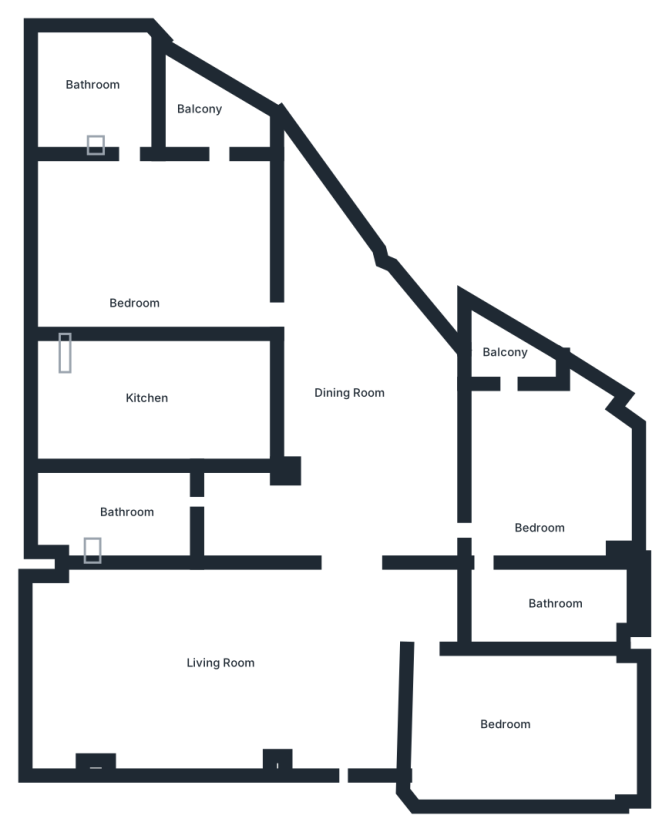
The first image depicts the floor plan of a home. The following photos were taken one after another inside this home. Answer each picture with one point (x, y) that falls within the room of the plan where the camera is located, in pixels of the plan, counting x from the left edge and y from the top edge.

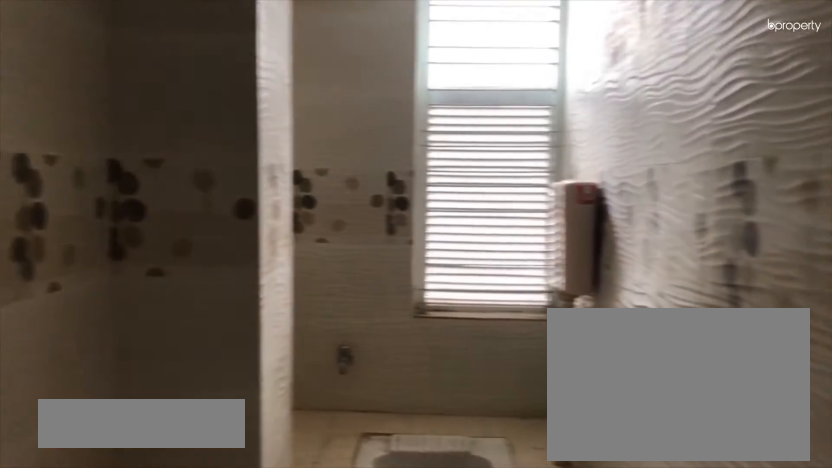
(141, 515)
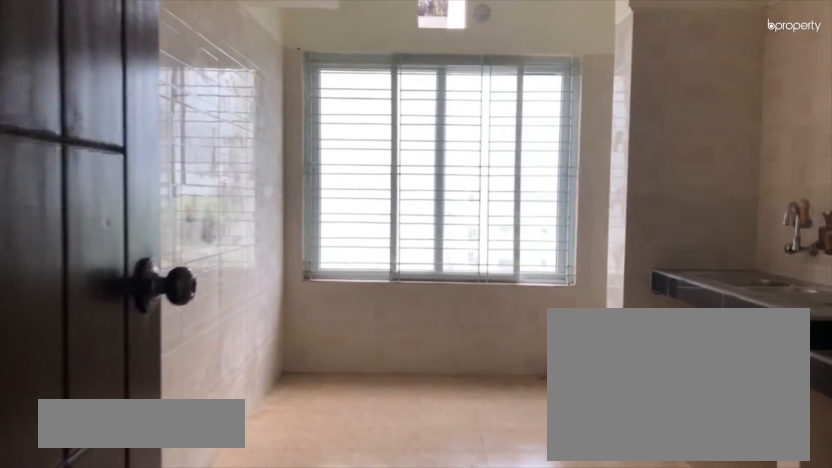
(144, 403)
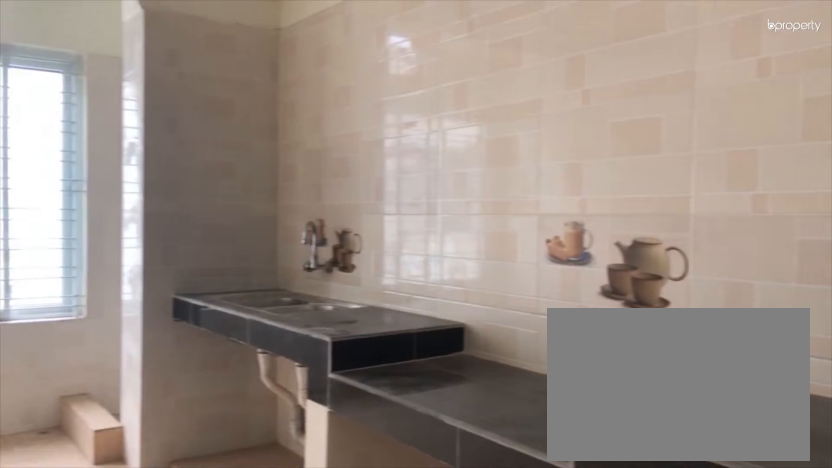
(144, 403)
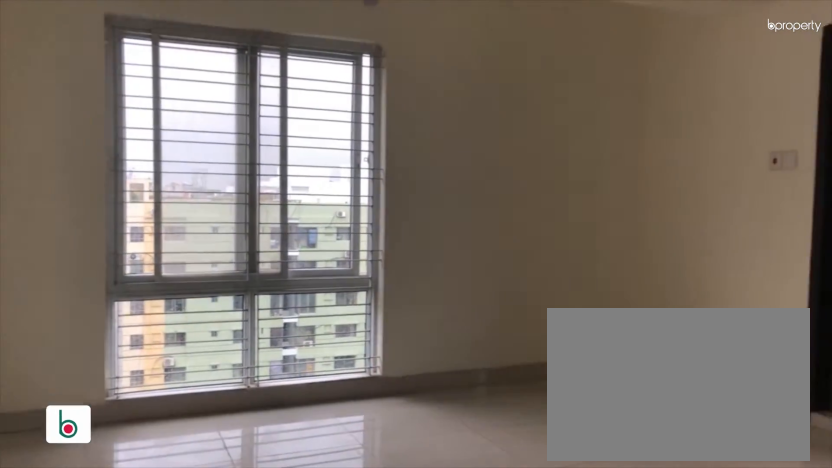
(135, 264)
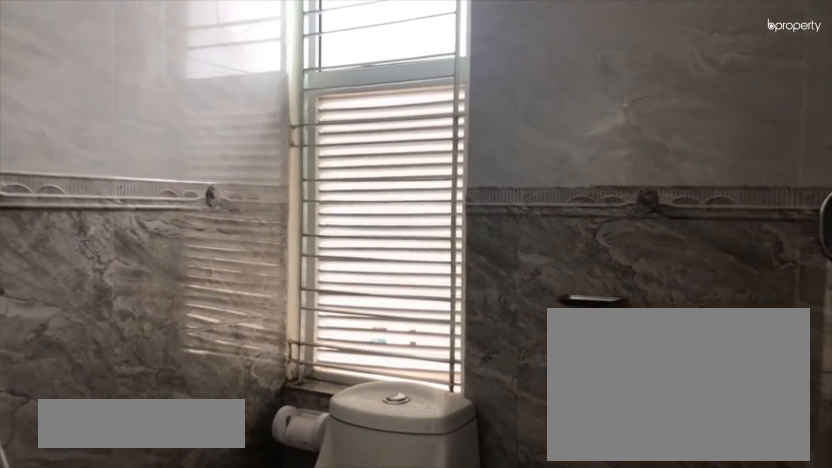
(95, 93)
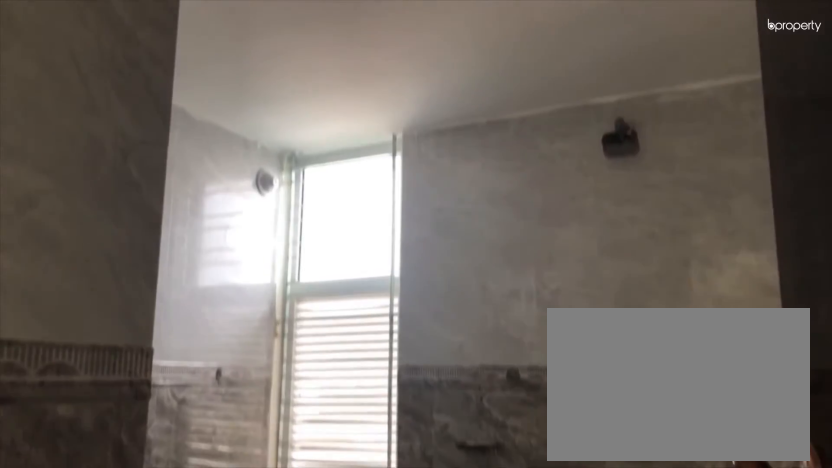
(112, 94)
